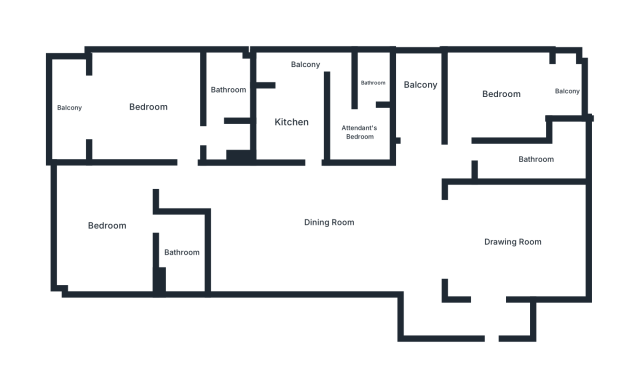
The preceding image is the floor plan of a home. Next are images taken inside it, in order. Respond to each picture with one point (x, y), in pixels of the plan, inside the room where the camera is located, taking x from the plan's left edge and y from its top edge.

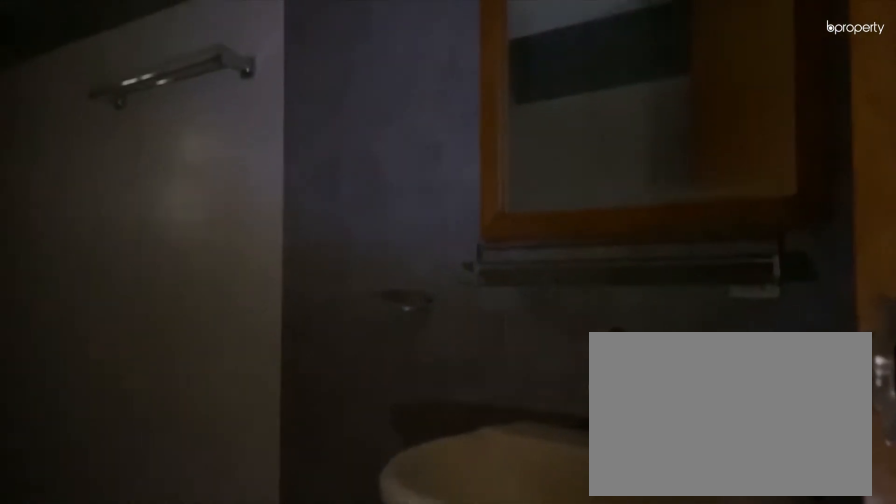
(536, 160)
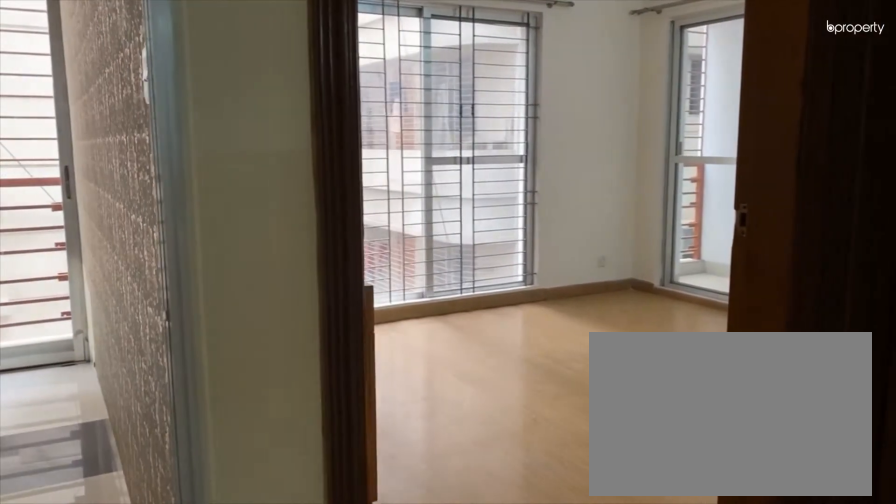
(461, 137)
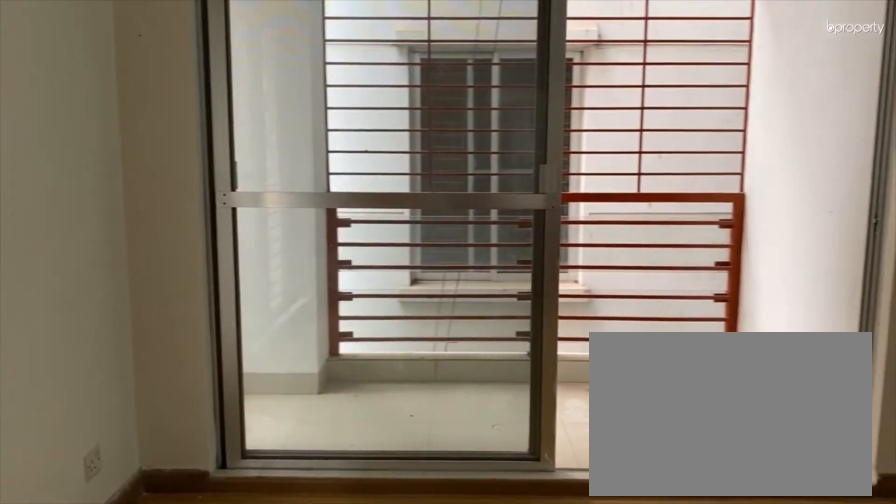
(501, 93)
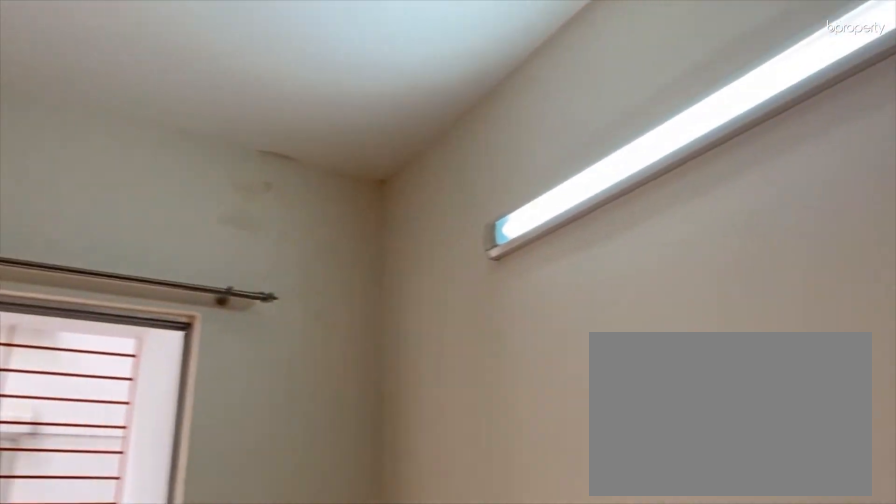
(501, 93)
